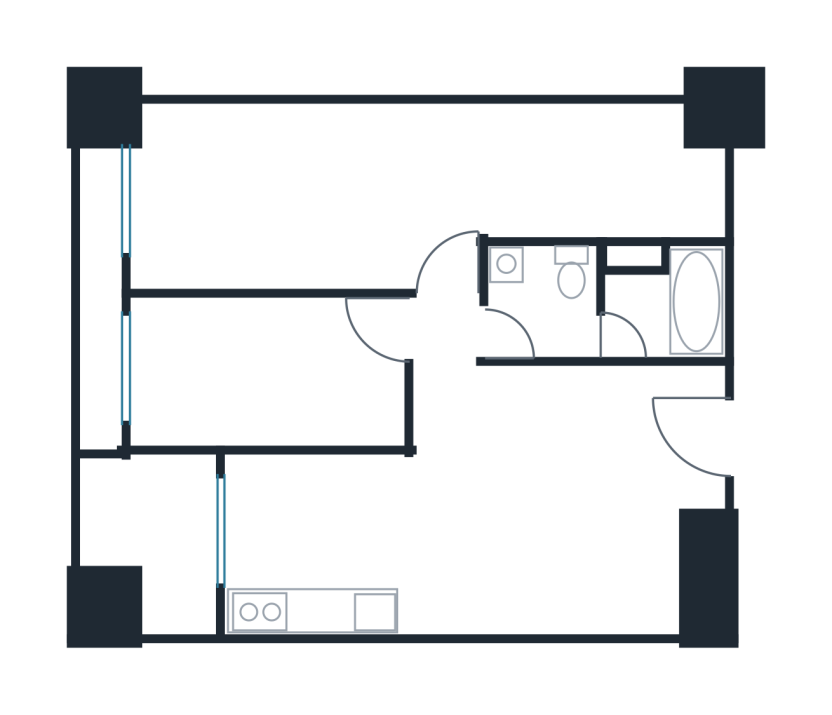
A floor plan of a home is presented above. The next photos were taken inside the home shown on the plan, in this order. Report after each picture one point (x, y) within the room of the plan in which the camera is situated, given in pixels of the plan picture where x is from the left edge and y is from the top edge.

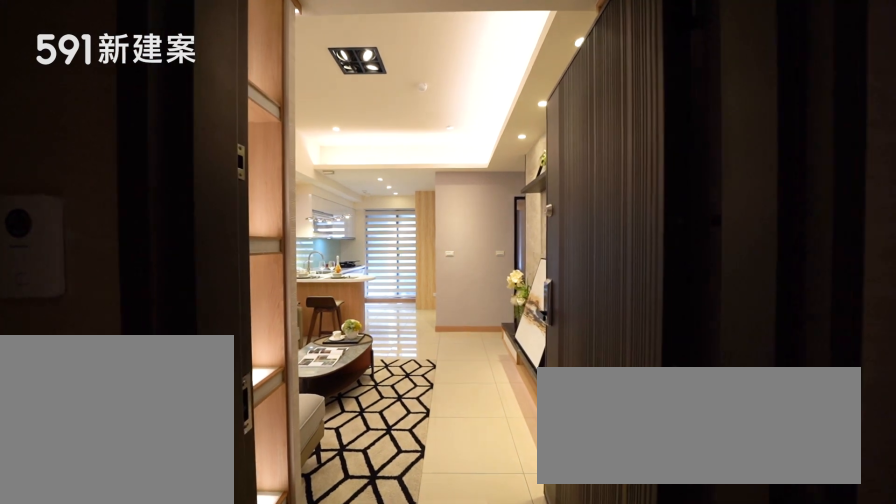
(687, 434)
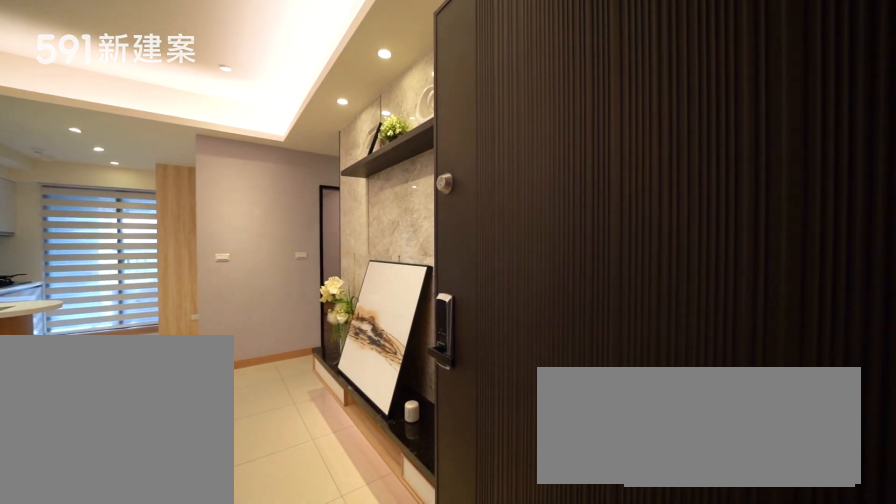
(687, 434)
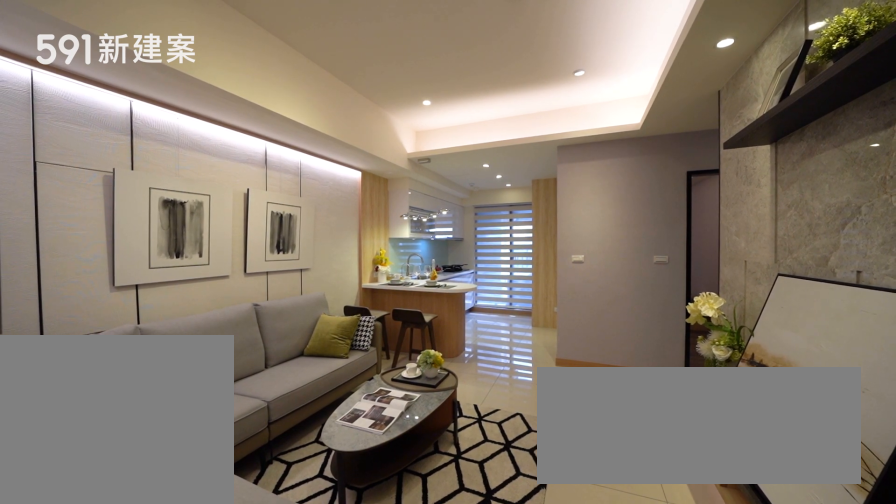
(582, 501)
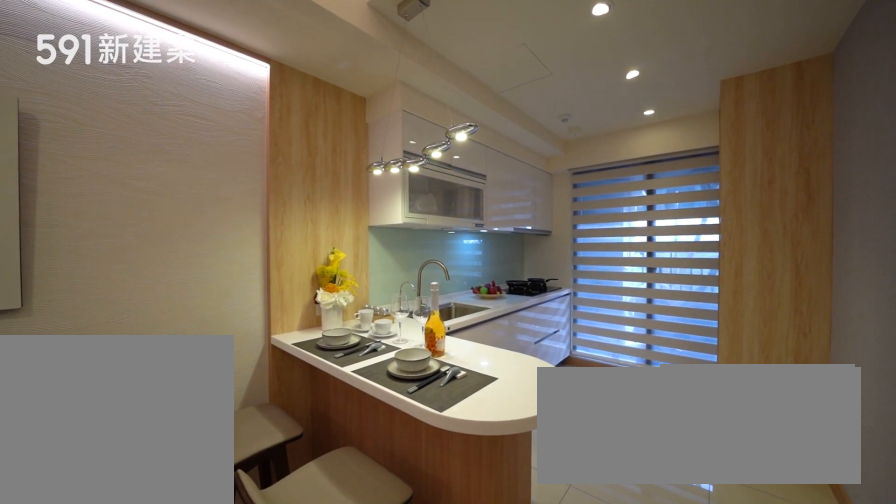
(334, 546)
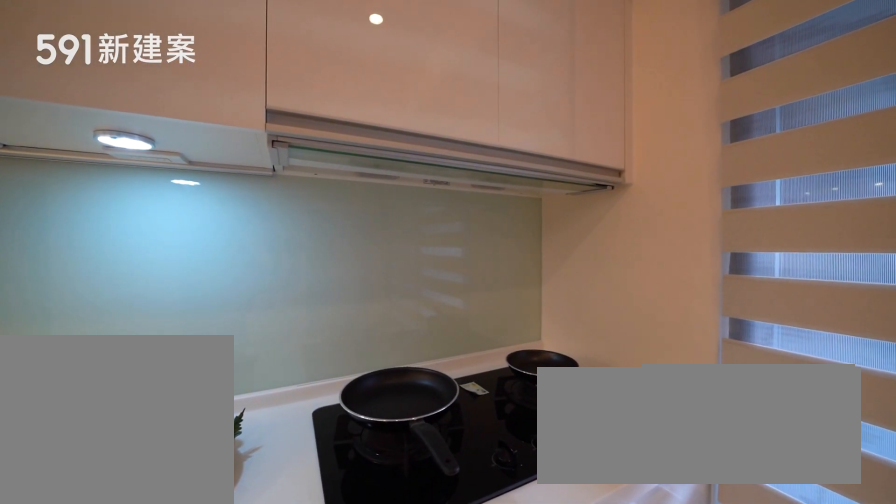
(334, 546)
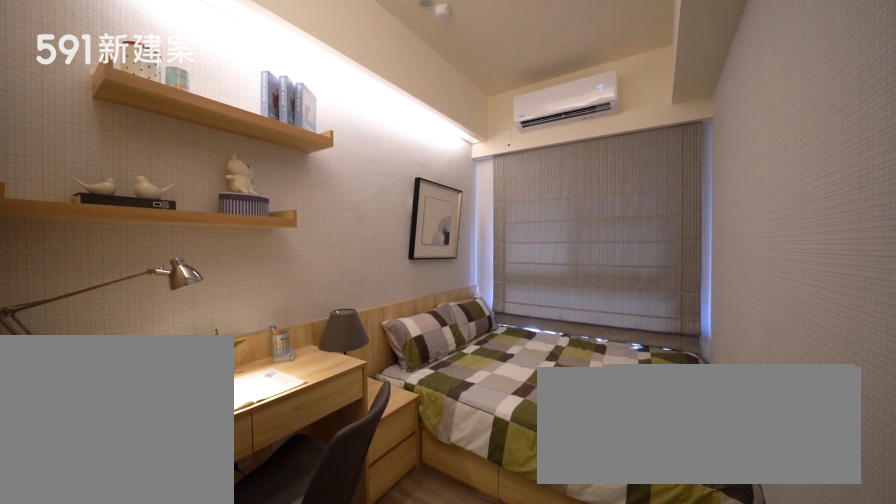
(266, 371)
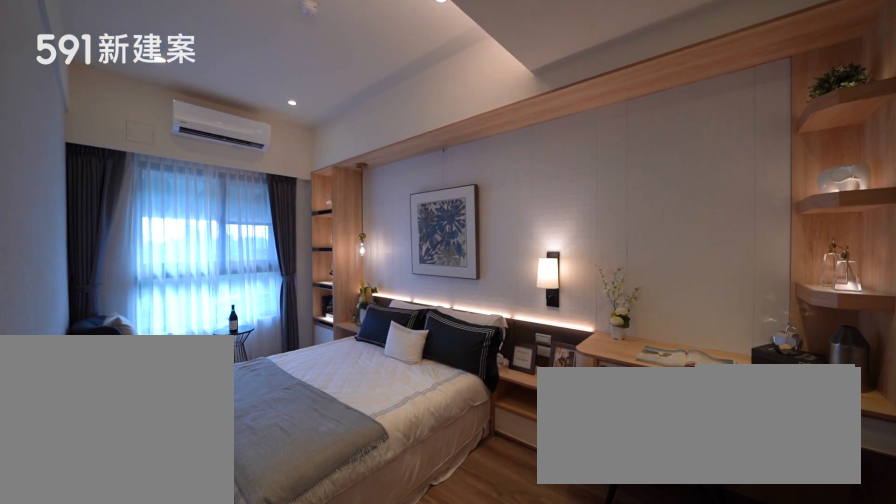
(299, 197)
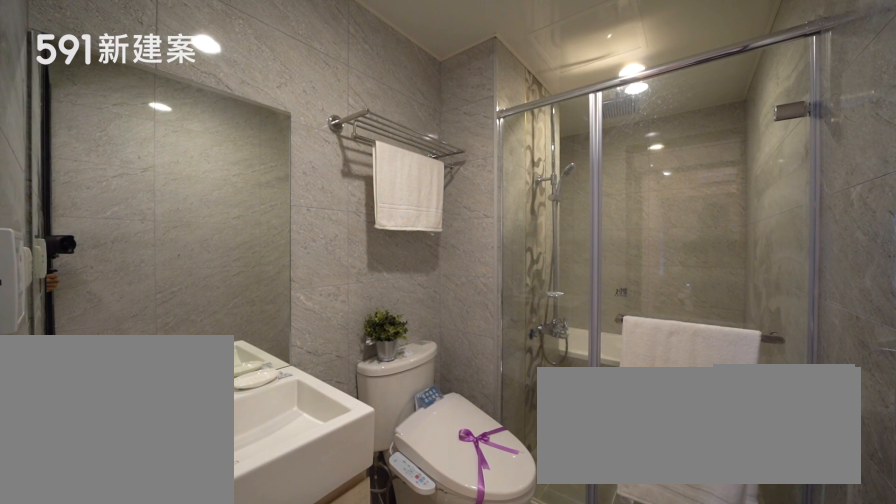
(609, 303)
